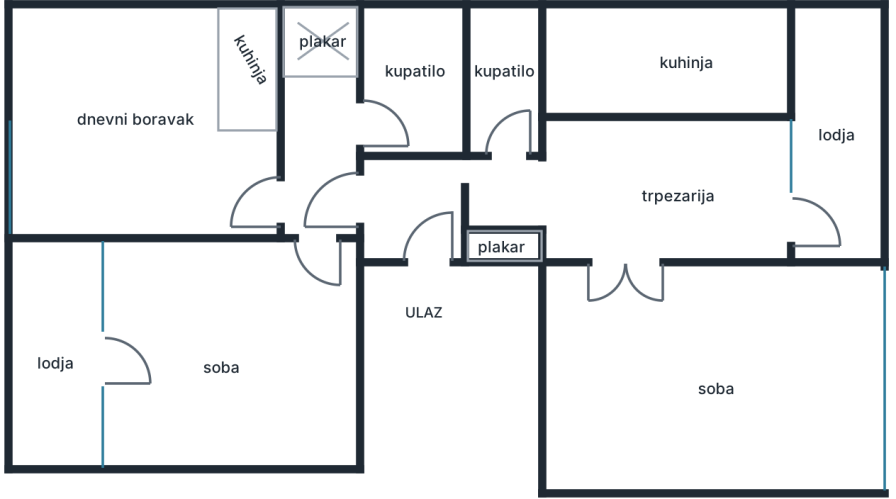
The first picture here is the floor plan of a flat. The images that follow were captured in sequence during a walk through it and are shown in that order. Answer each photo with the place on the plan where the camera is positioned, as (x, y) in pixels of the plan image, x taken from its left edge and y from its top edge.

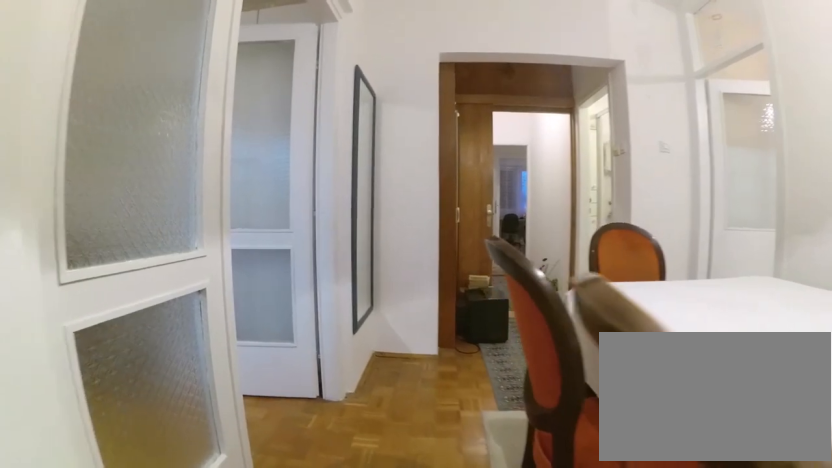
(719, 229)
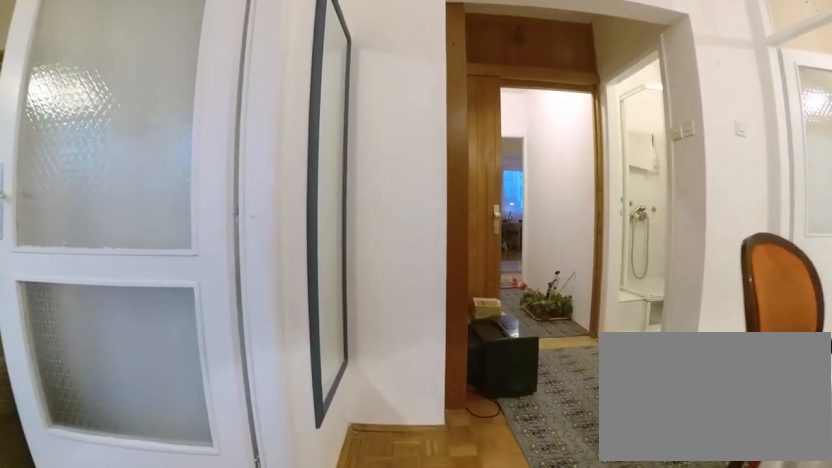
(665, 229)
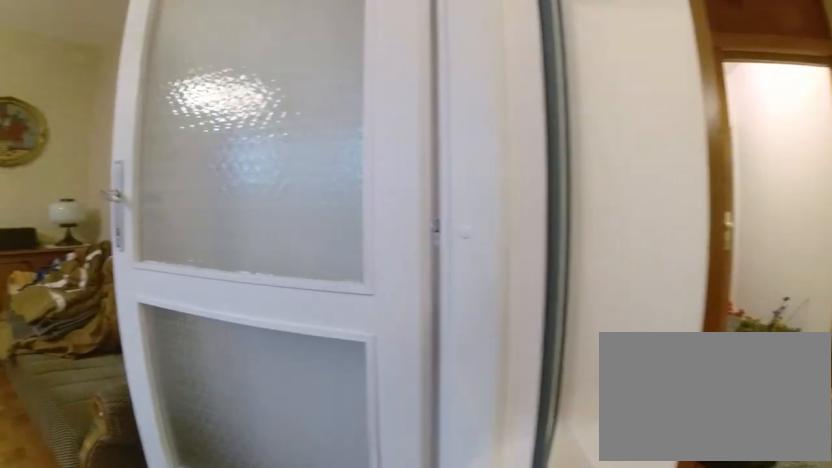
(631, 218)
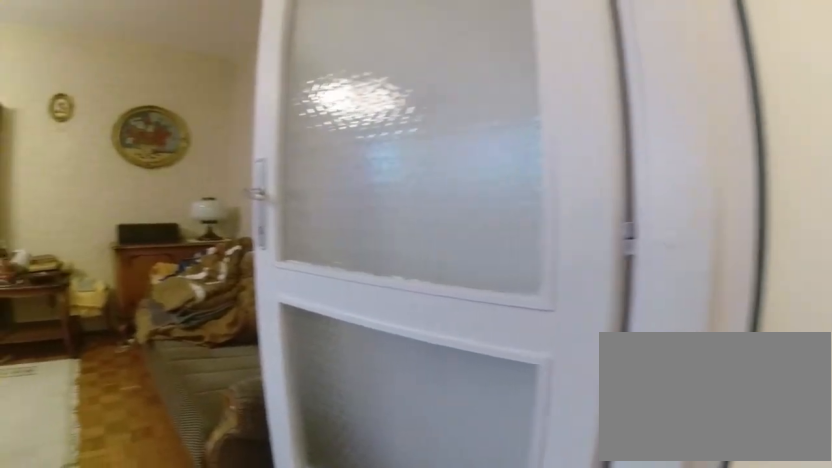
(620, 218)
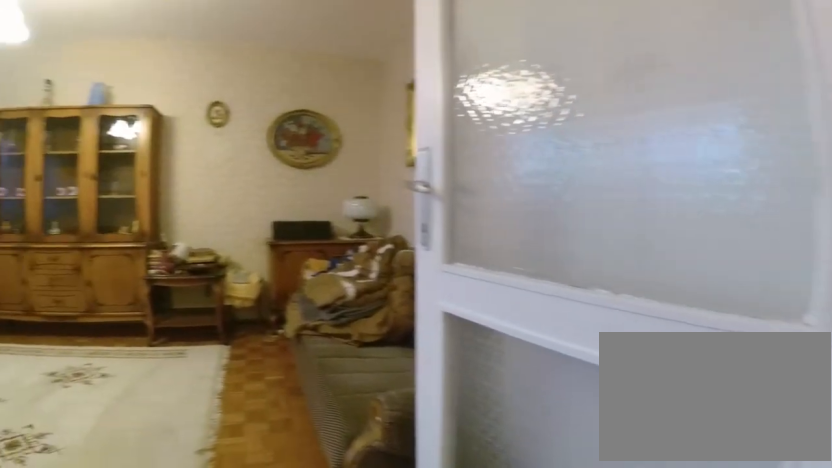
(608, 221)
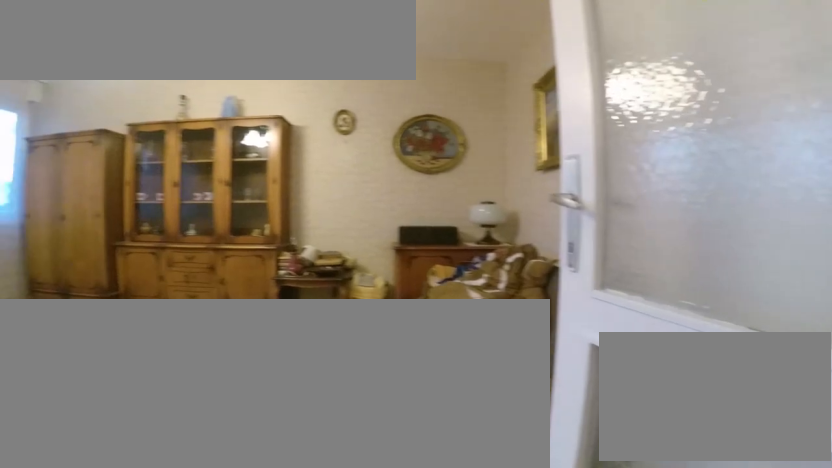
(597, 227)
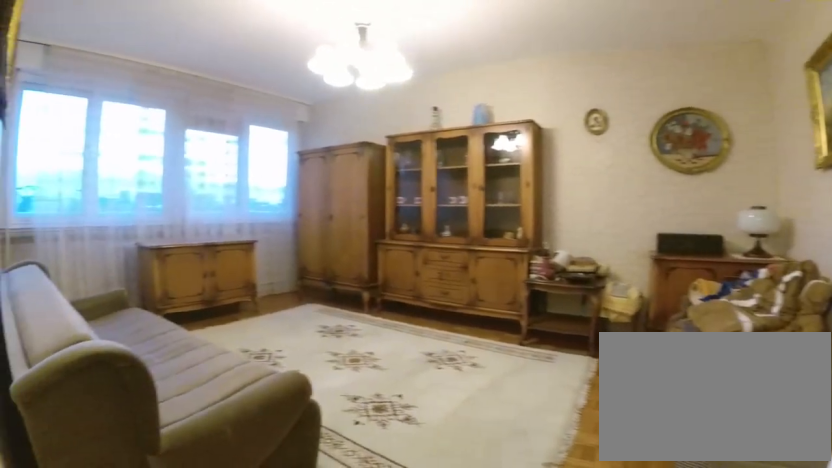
(586, 246)
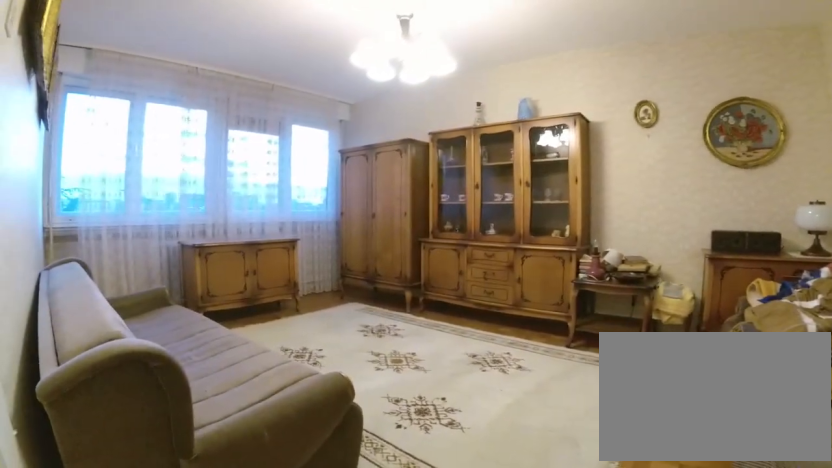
(583, 257)
